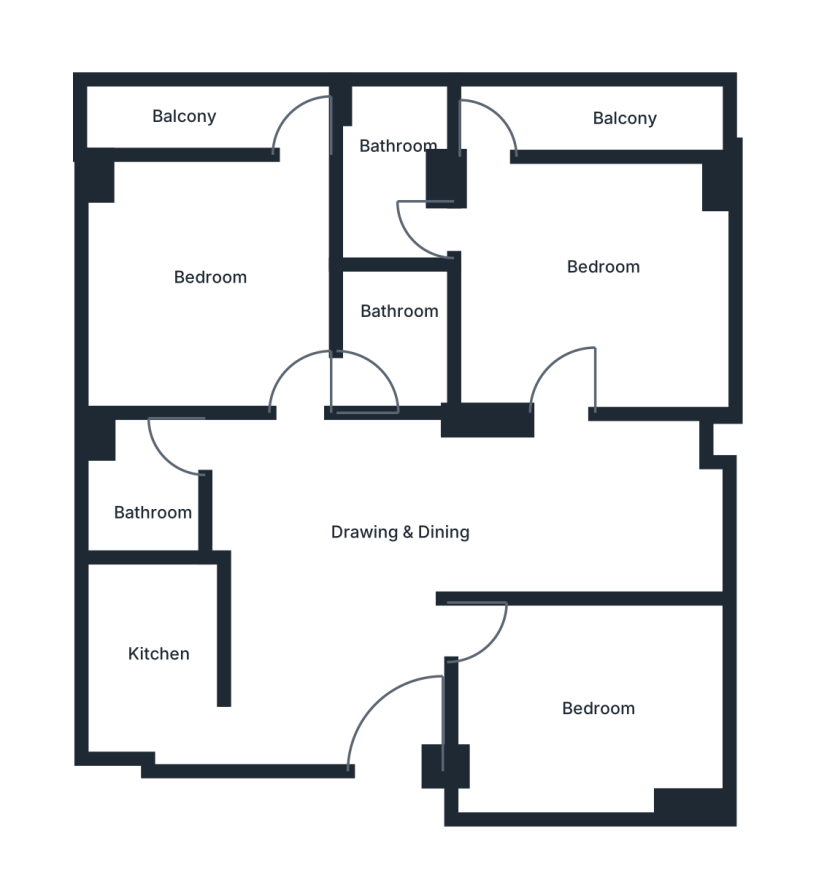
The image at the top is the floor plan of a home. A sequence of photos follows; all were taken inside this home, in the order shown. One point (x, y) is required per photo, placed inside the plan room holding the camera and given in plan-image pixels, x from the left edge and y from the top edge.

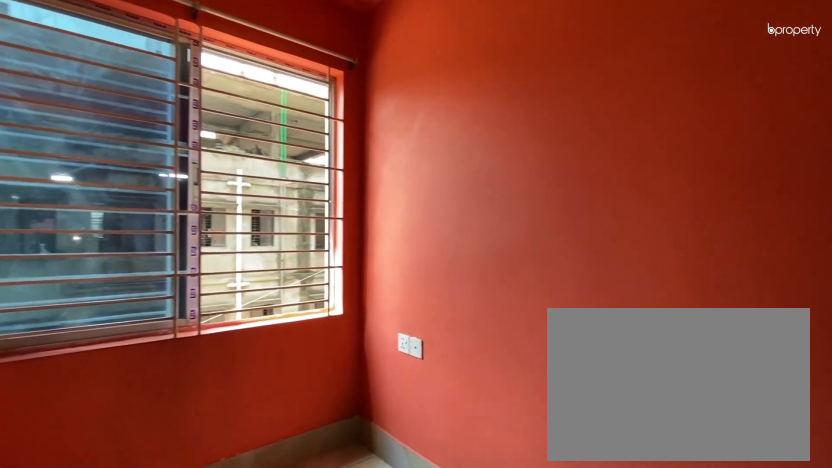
(427, 514)
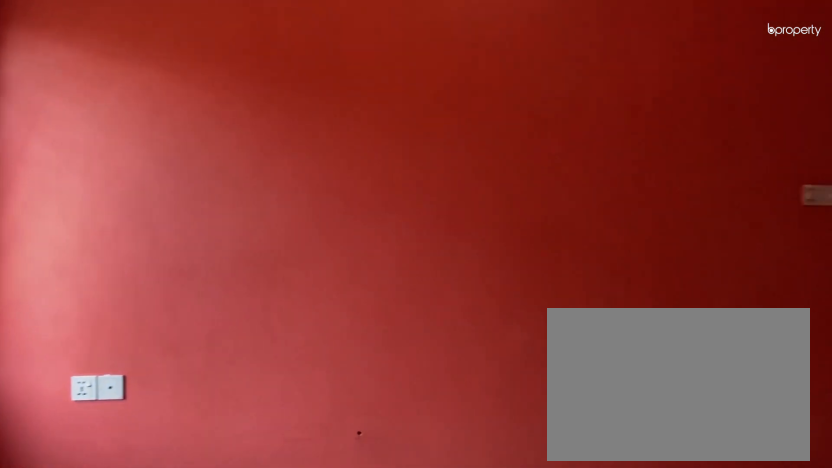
(427, 514)
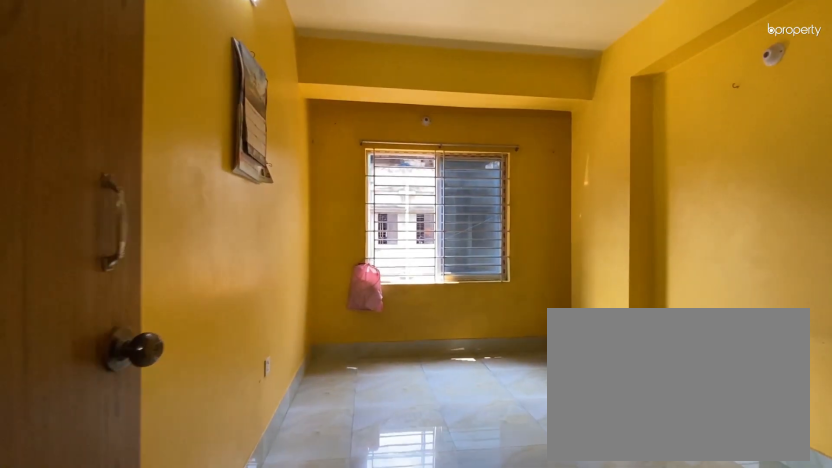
(564, 698)
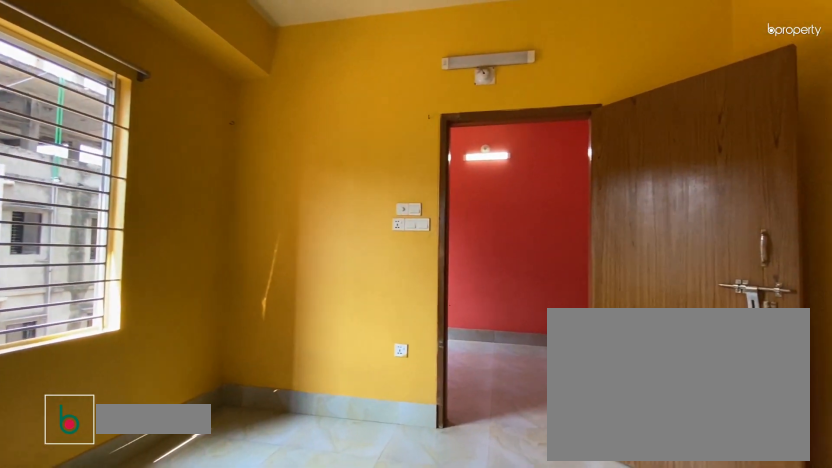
(554, 281)
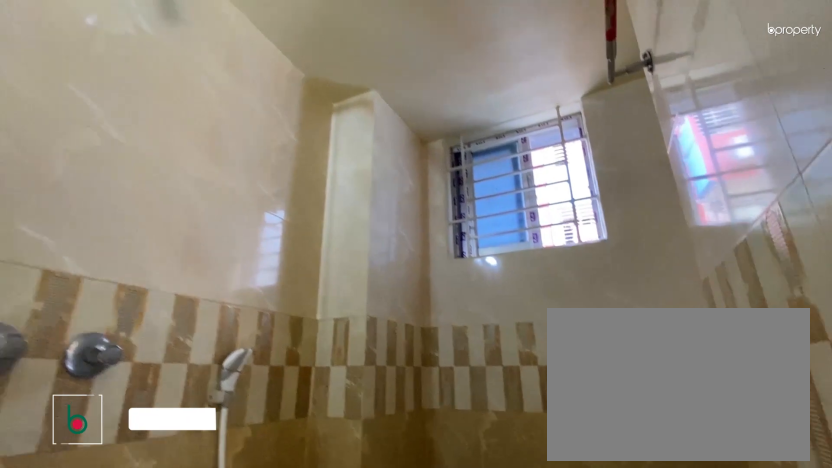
(386, 185)
